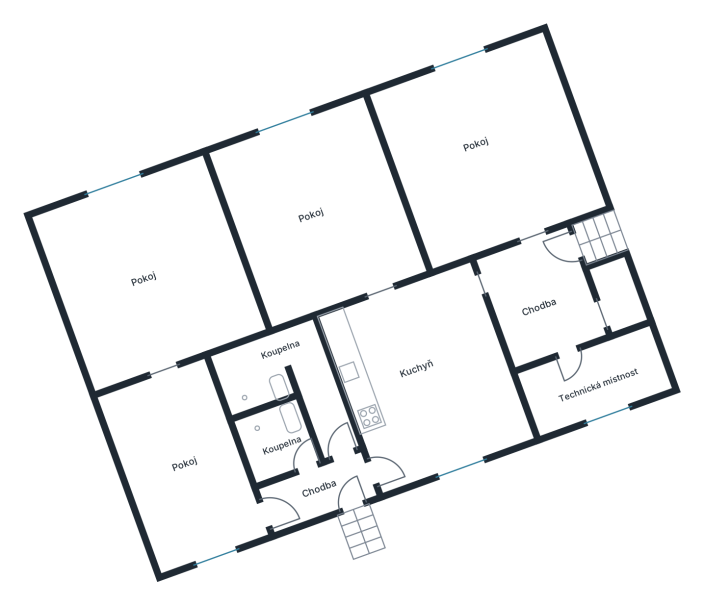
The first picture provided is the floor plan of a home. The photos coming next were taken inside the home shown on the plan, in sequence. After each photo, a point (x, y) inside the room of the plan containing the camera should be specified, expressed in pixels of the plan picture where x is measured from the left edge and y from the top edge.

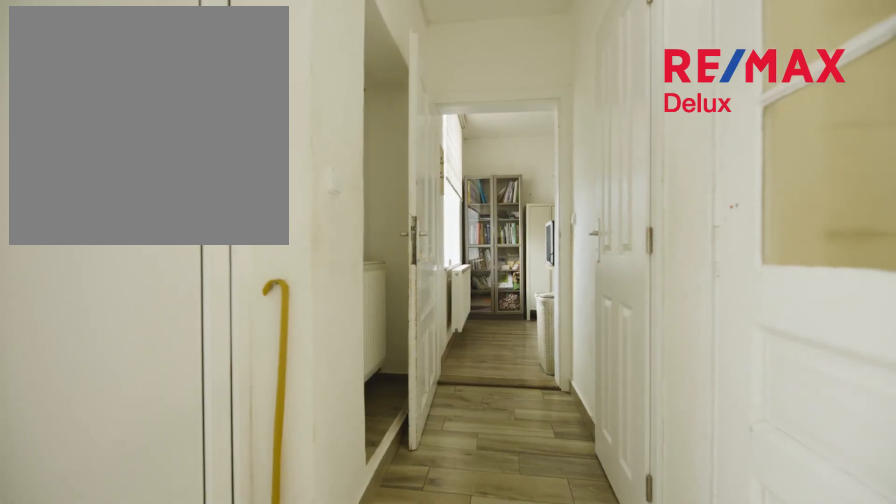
(318, 493)
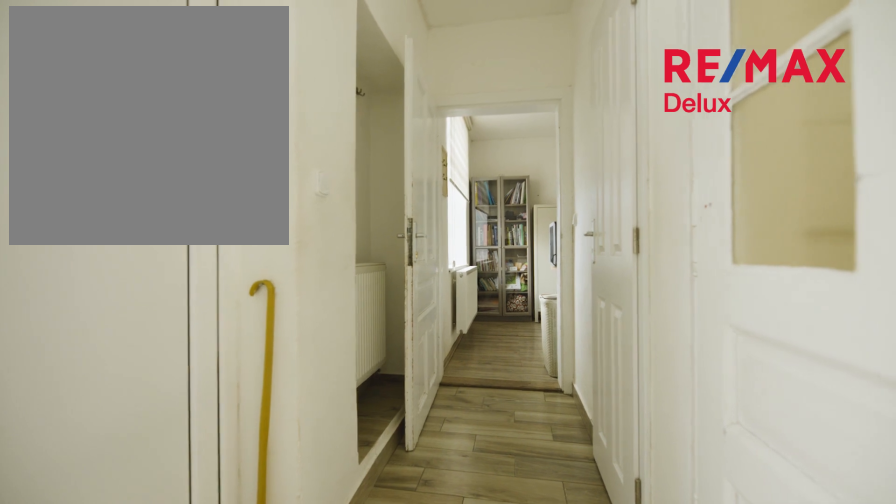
(318, 493)
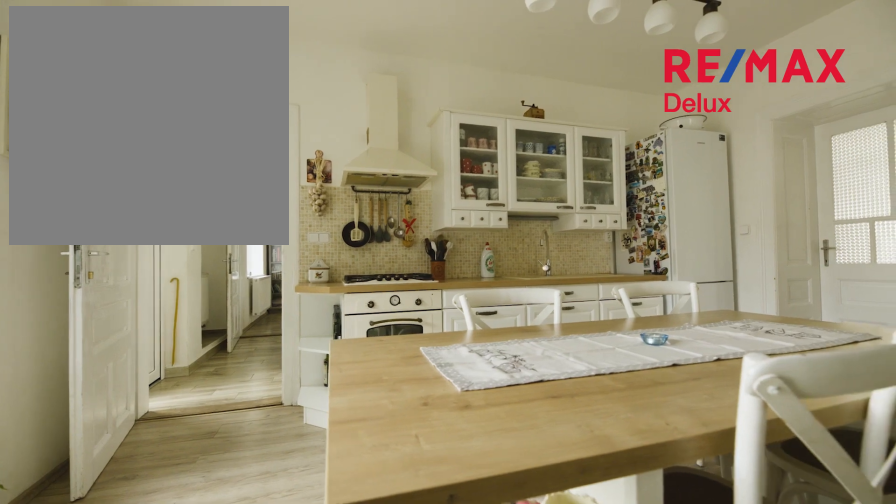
(435, 377)
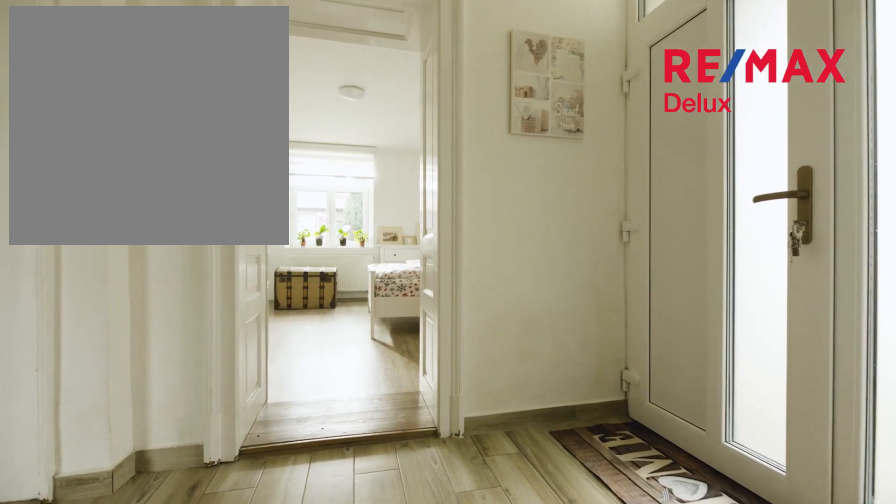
(541, 297)
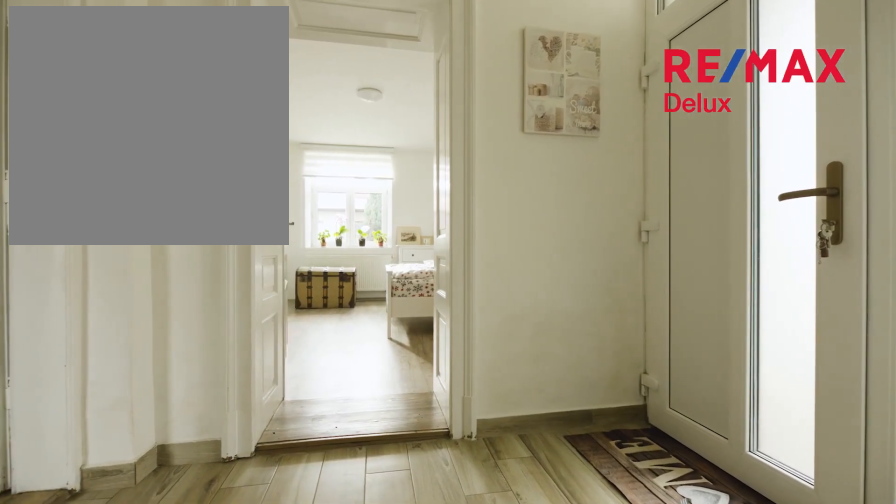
(541, 297)
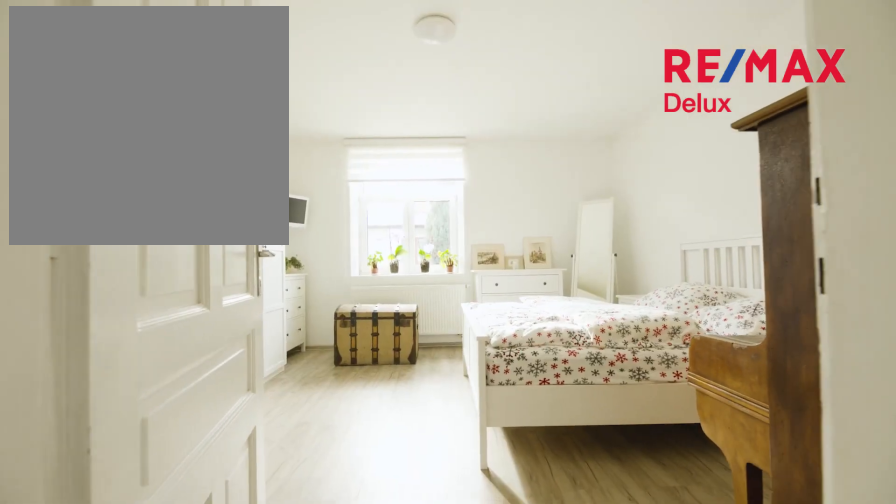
(487, 150)
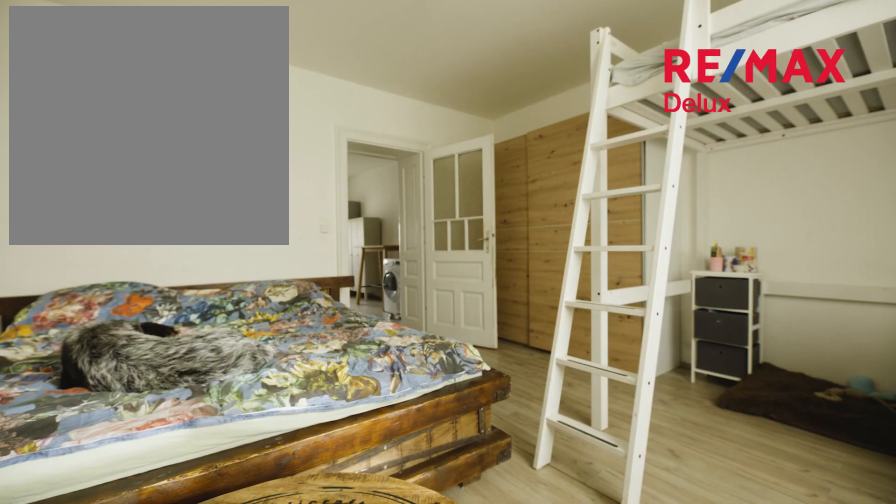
(147, 273)
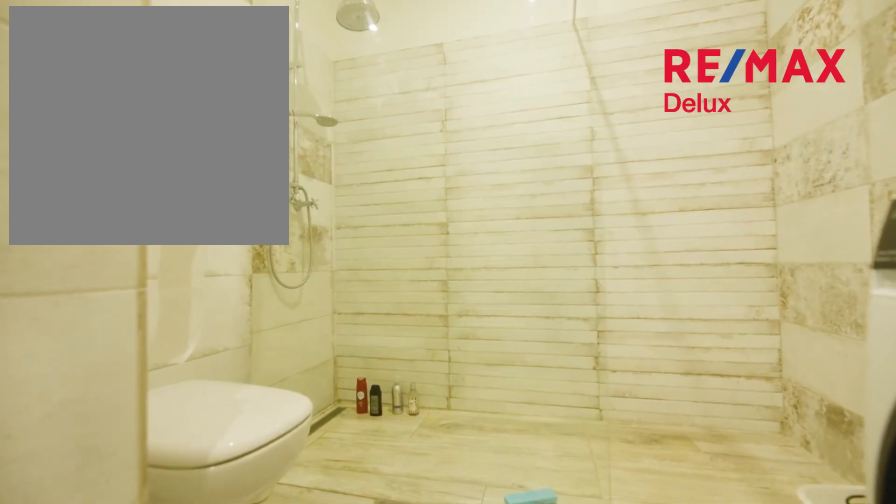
(305, 397)
